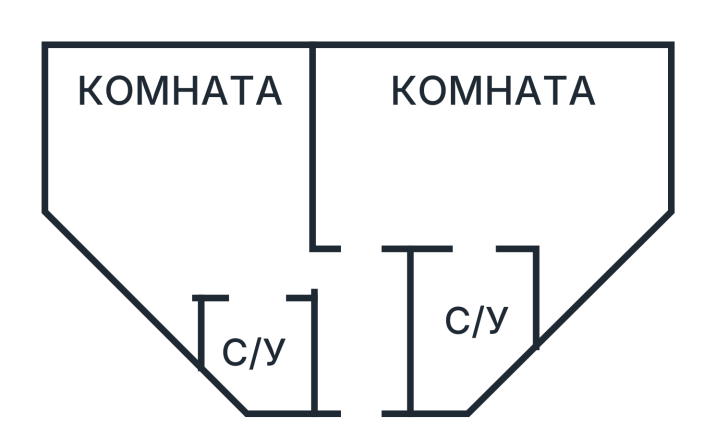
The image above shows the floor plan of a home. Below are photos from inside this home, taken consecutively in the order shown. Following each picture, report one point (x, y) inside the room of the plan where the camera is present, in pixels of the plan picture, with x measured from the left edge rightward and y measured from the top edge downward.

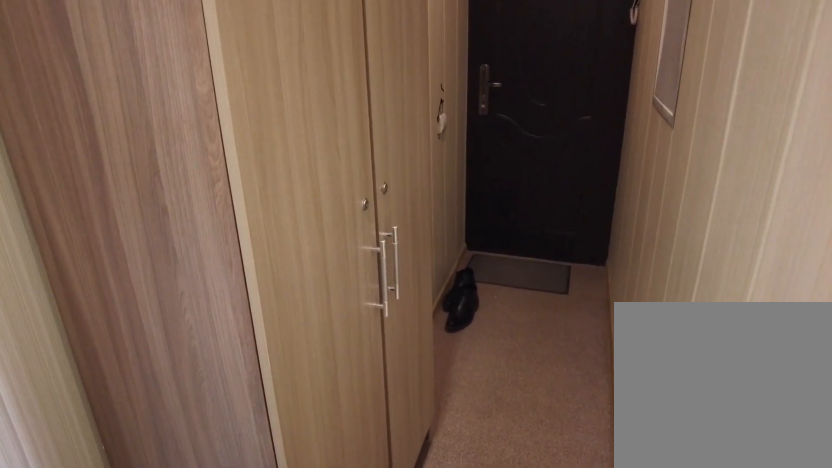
(369, 349)
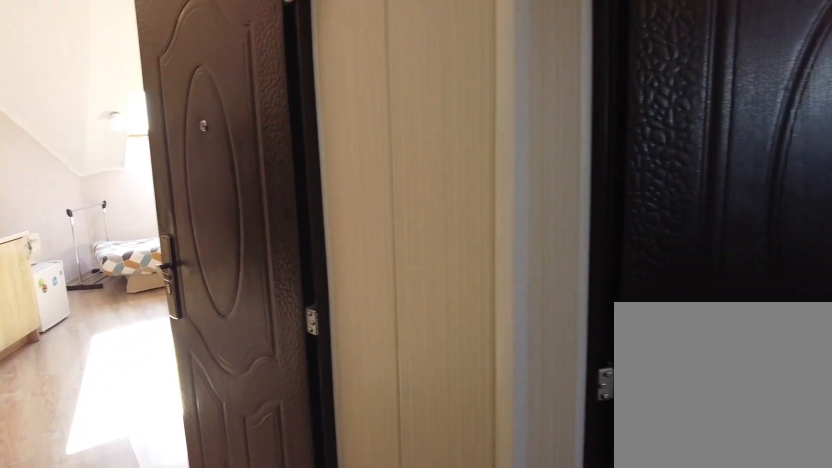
(369, 349)
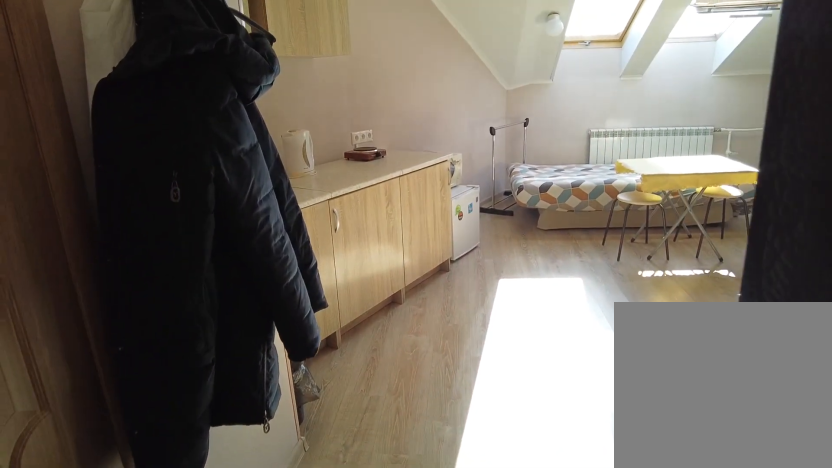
(338, 282)
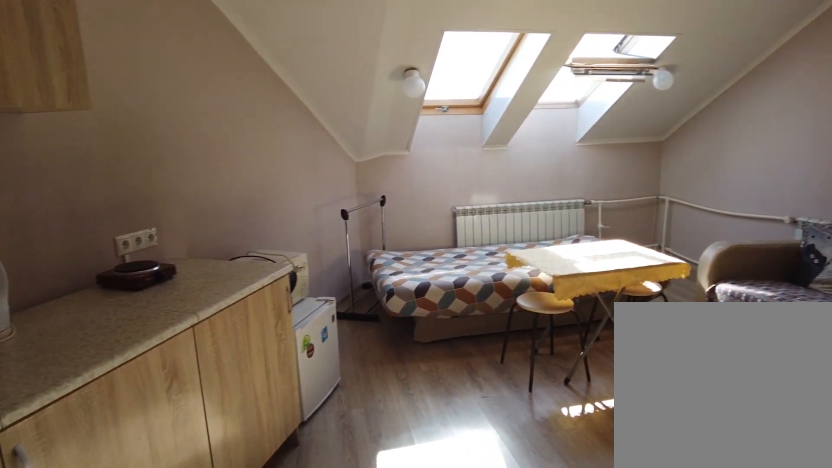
(230, 236)
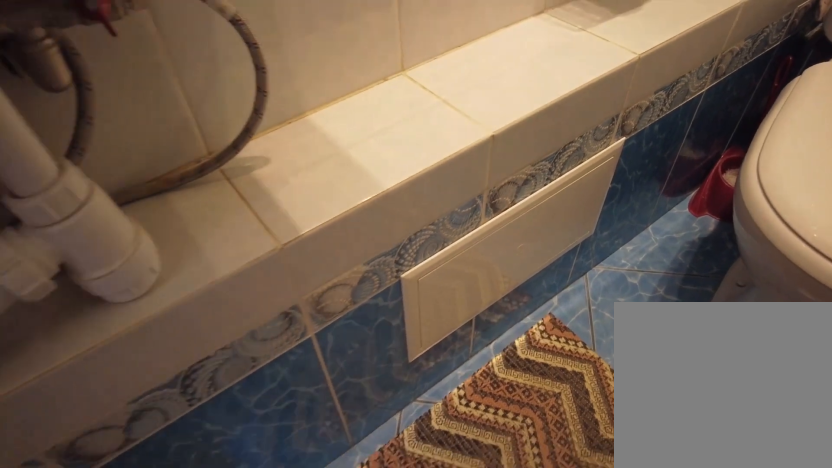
(271, 337)
